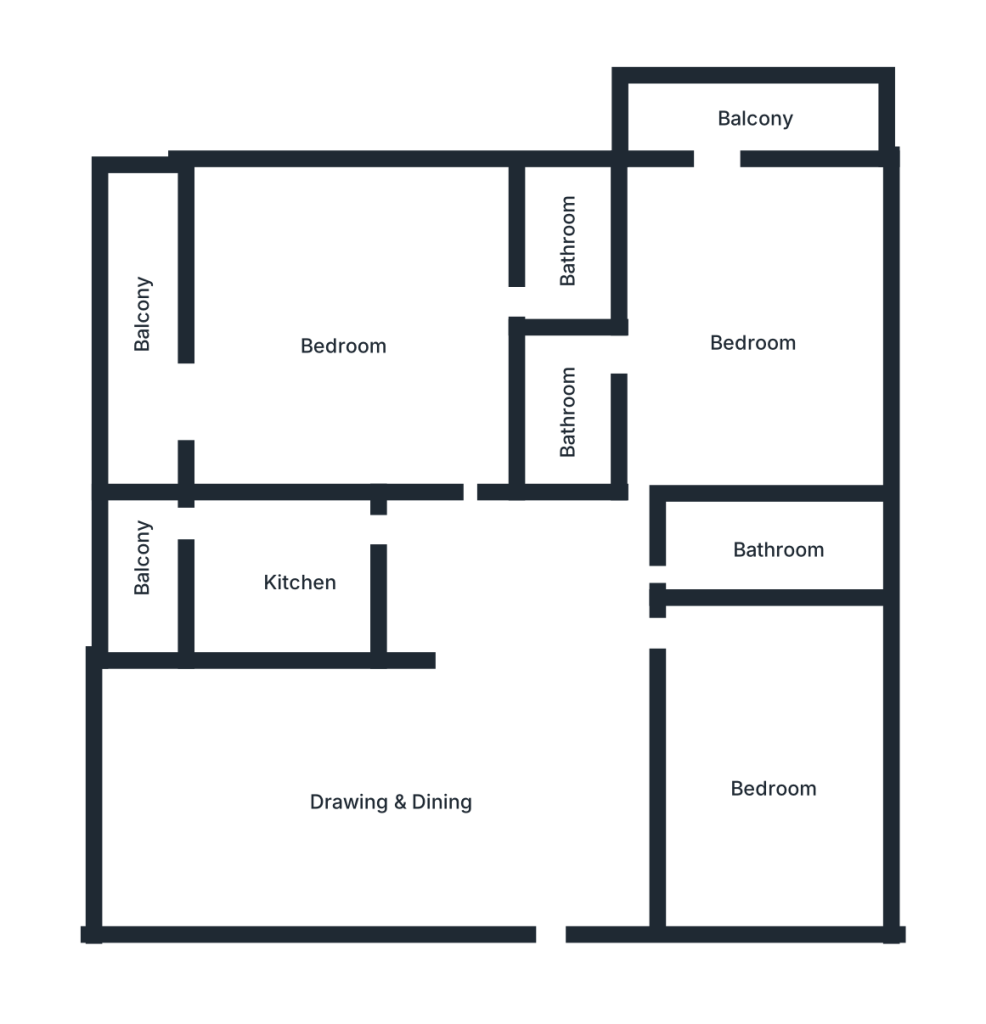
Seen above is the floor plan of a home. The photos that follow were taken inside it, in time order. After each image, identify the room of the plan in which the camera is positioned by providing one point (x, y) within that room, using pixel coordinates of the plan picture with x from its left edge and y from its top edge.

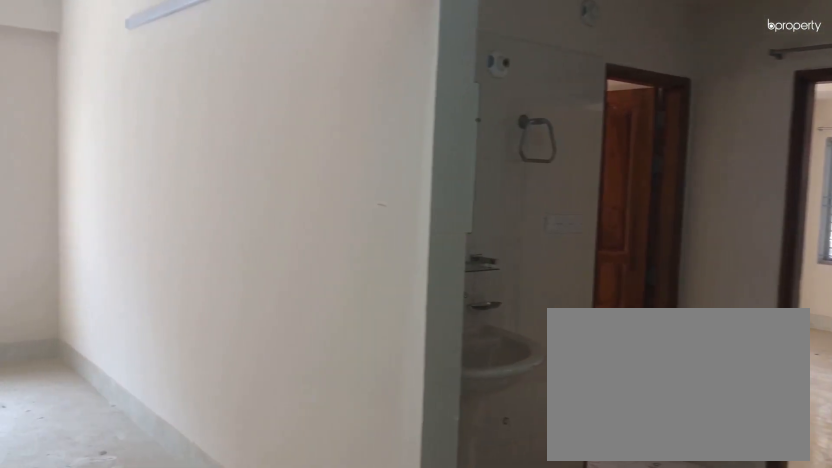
(396, 809)
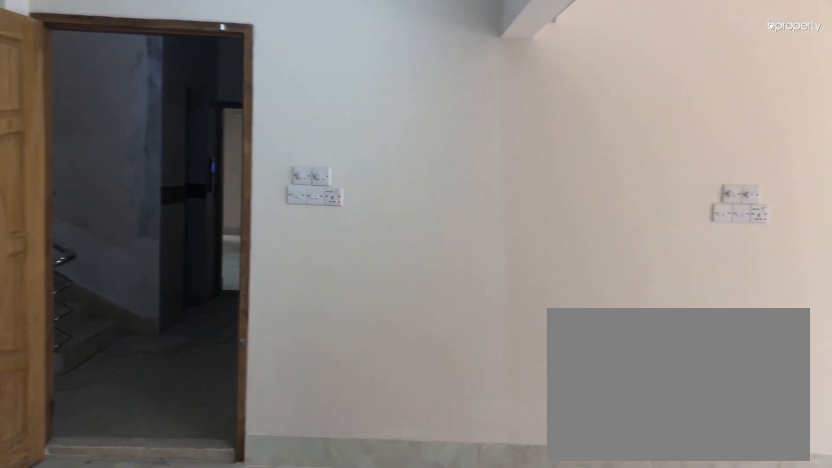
(396, 809)
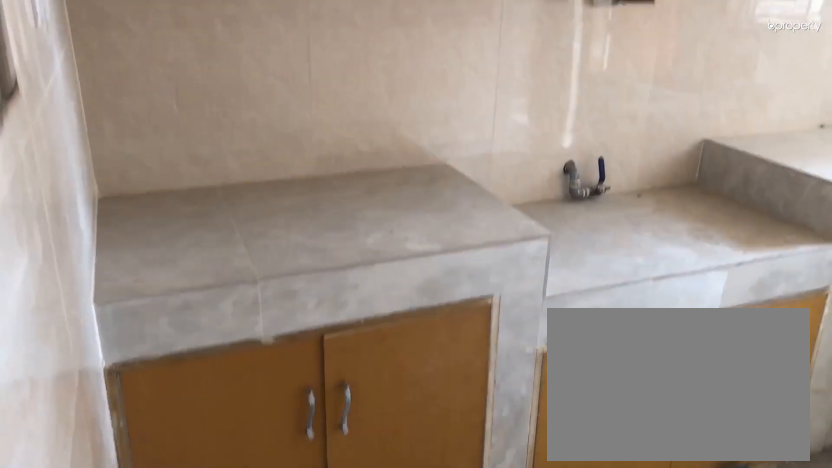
(294, 572)
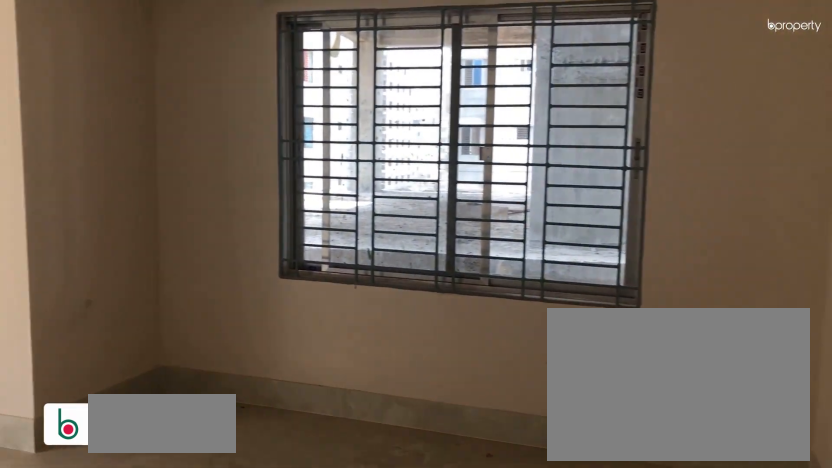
(343, 346)
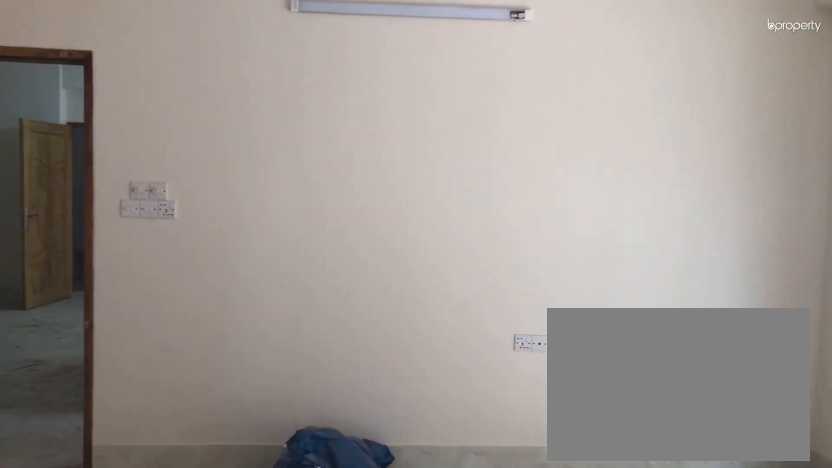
(343, 346)
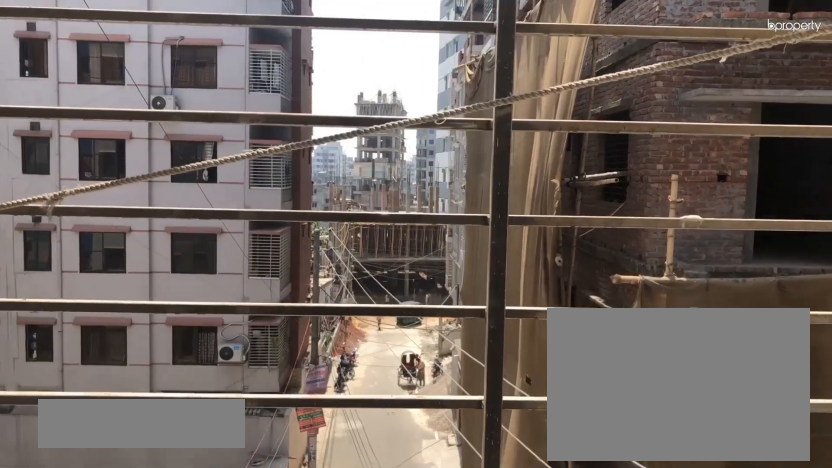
(147, 396)
